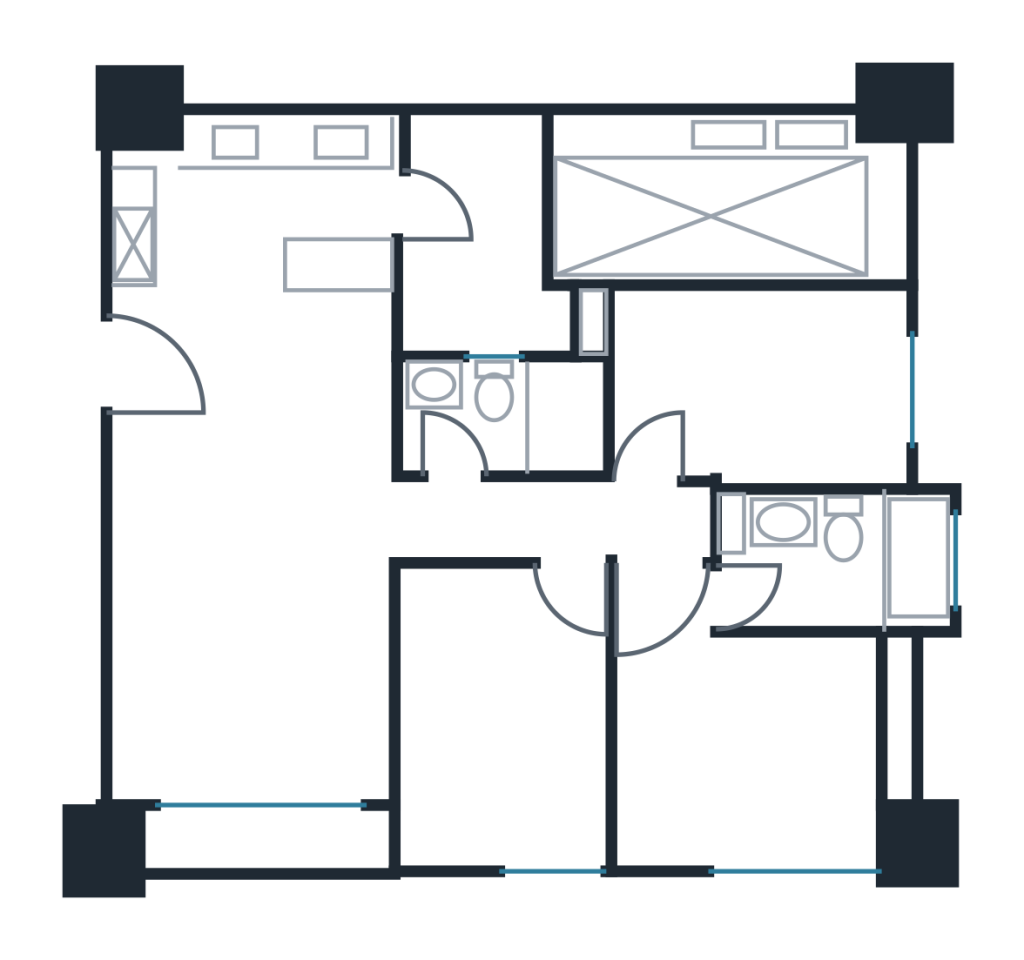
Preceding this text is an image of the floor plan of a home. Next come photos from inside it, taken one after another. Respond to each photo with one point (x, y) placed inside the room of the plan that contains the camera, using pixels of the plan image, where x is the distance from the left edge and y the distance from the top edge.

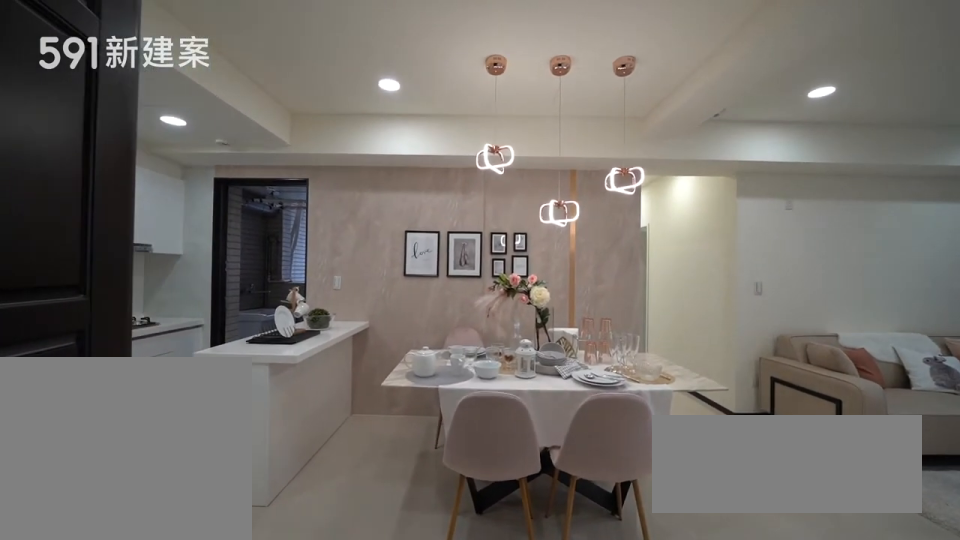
(290, 388)
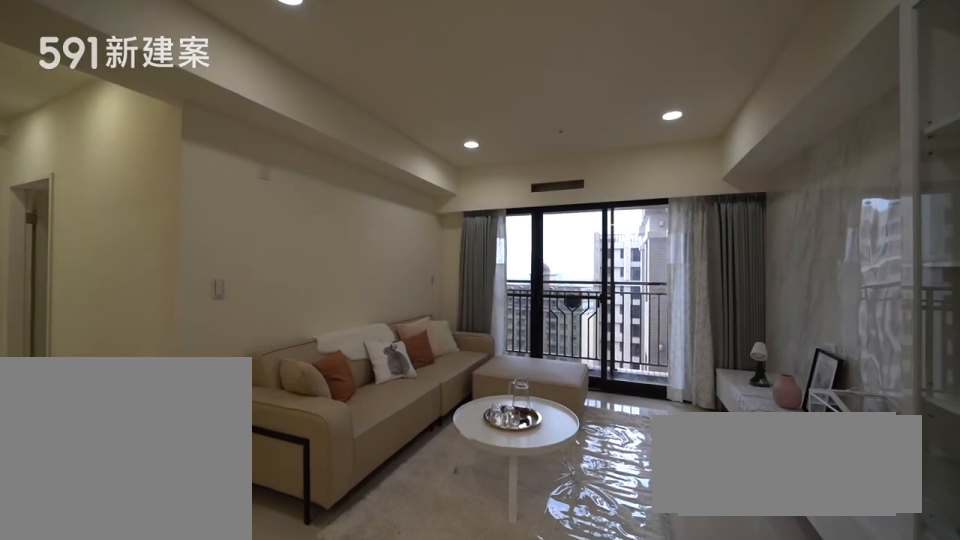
(253, 645)
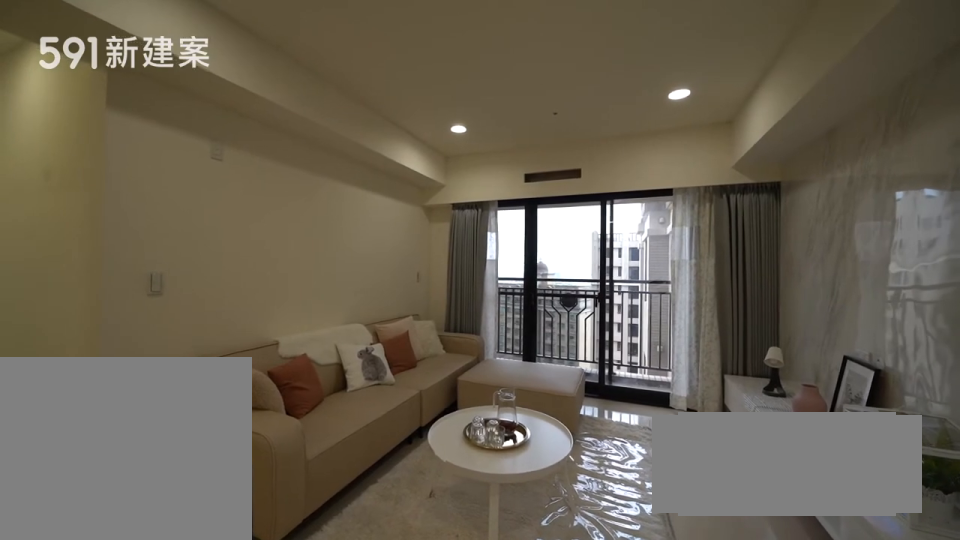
(253, 645)
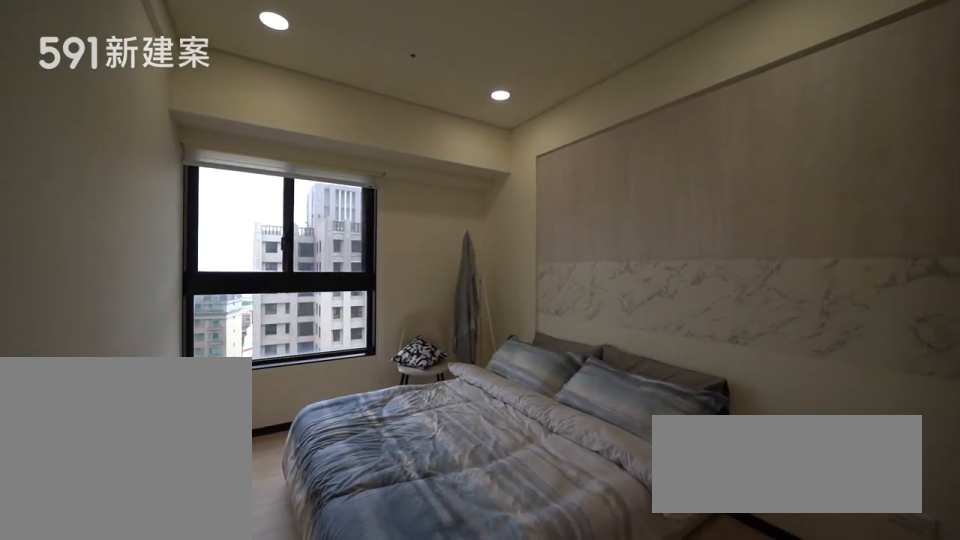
(503, 719)
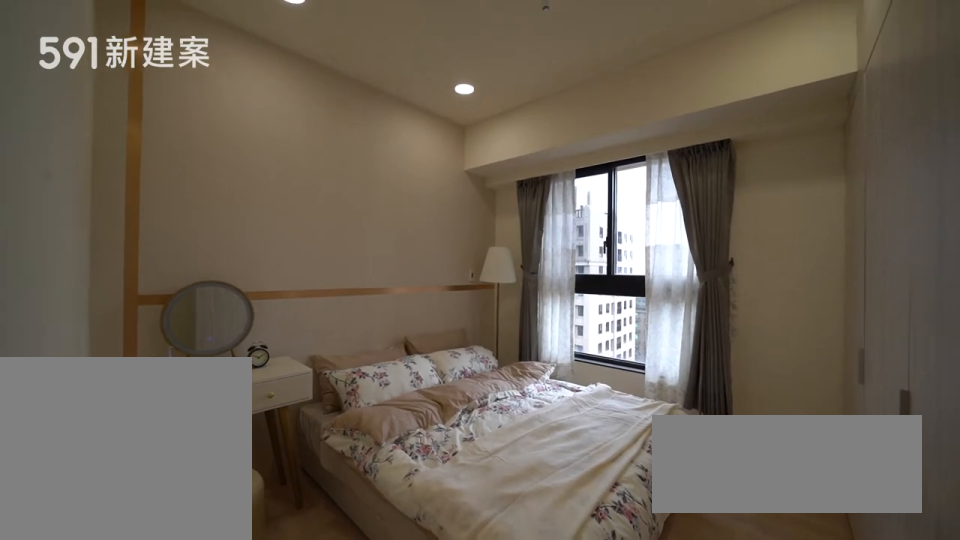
(741, 735)
